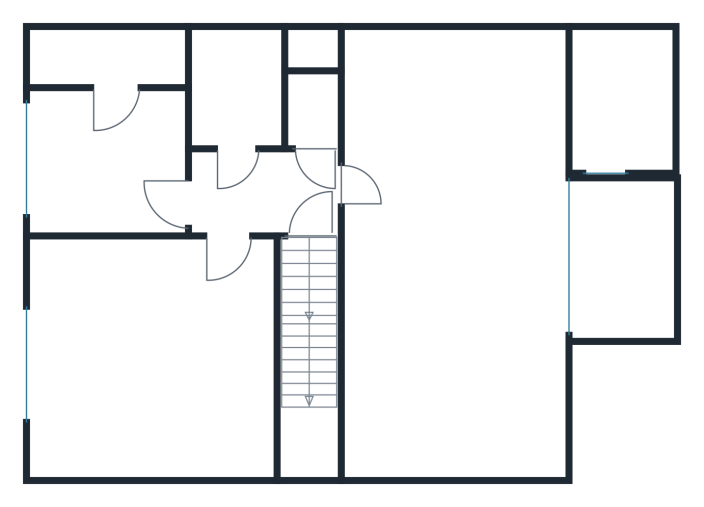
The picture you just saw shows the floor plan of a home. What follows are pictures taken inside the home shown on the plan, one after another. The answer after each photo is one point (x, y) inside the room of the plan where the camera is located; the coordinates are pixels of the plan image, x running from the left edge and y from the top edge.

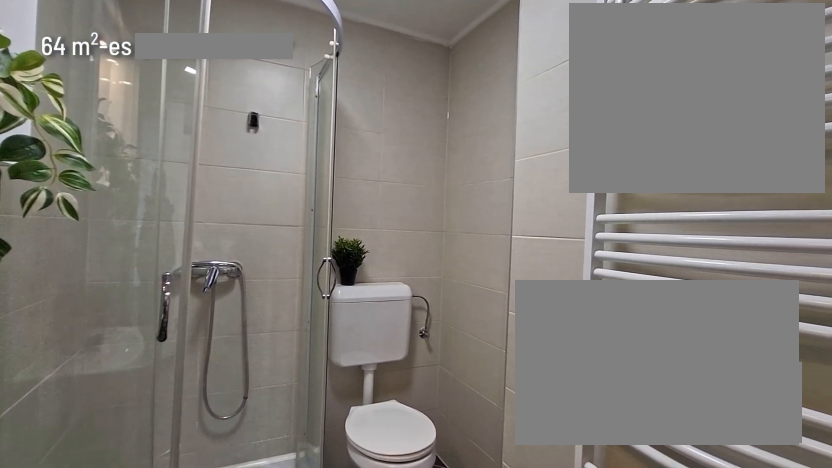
(235, 92)
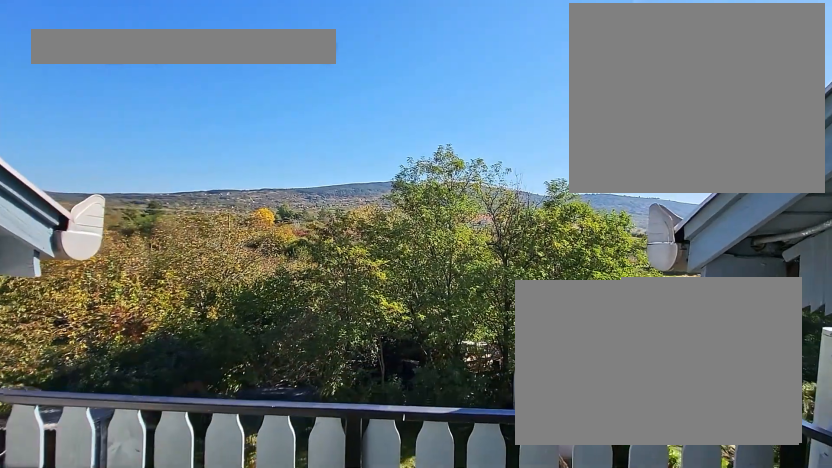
(629, 264)
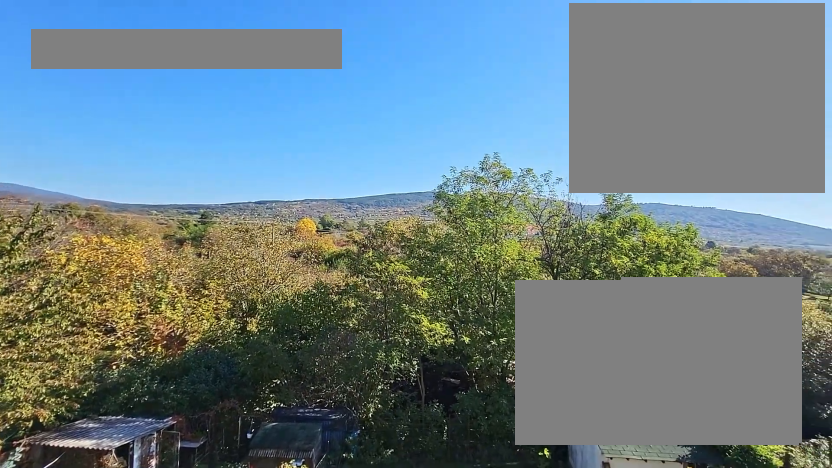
(629, 264)
